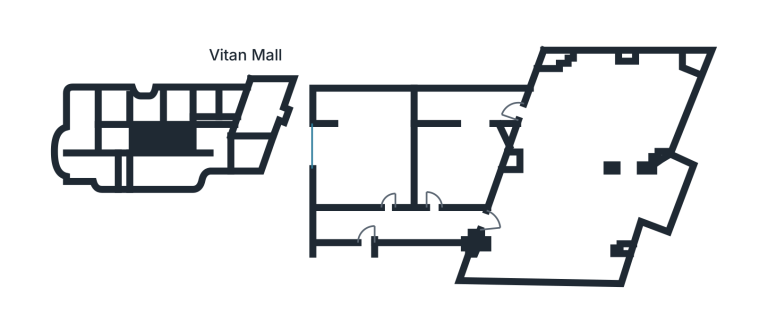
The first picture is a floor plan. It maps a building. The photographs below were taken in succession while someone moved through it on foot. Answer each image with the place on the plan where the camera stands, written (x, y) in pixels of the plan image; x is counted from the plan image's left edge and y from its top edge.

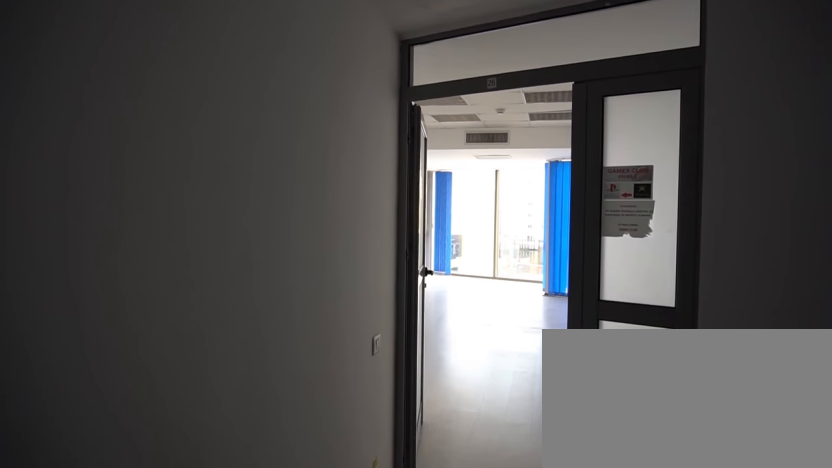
(443, 235)
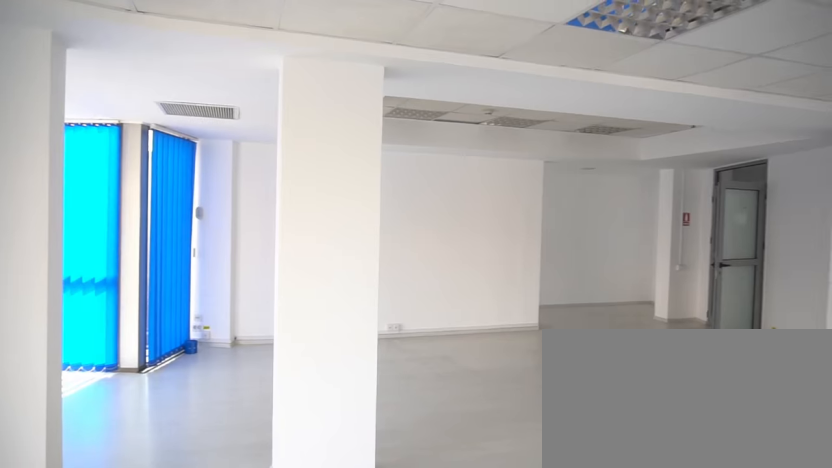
(650, 110)
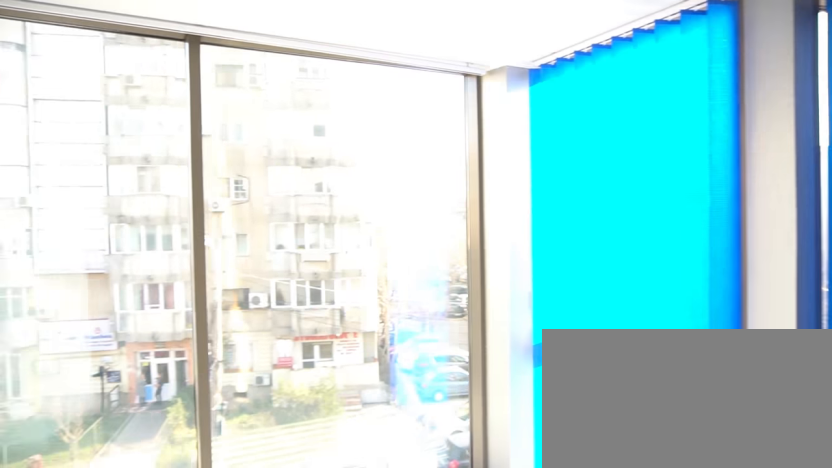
(647, 159)
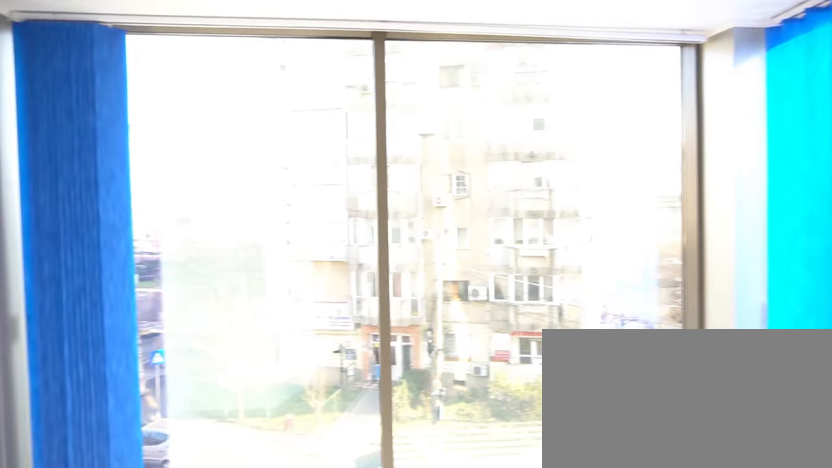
(646, 167)
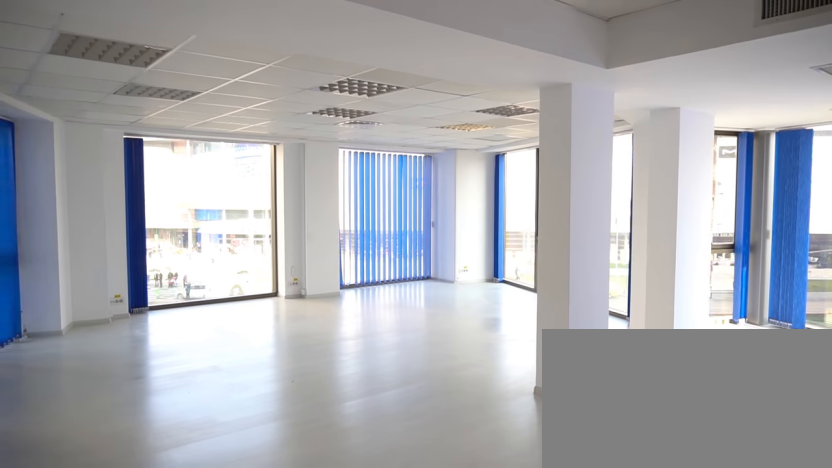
(517, 240)
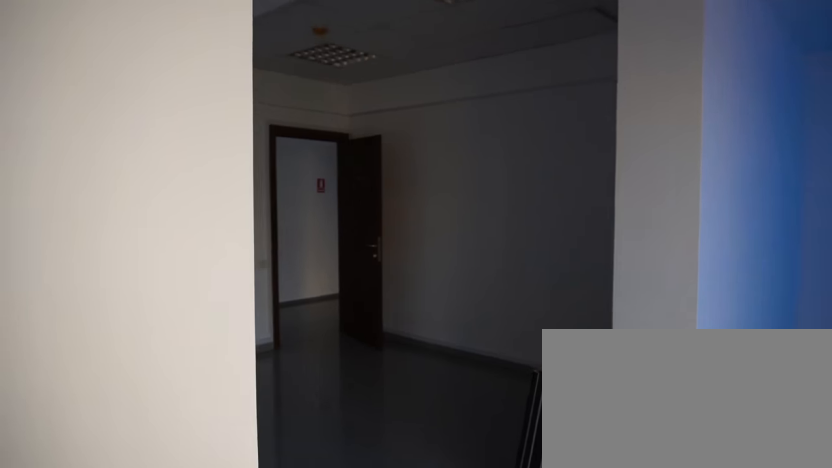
(478, 106)
